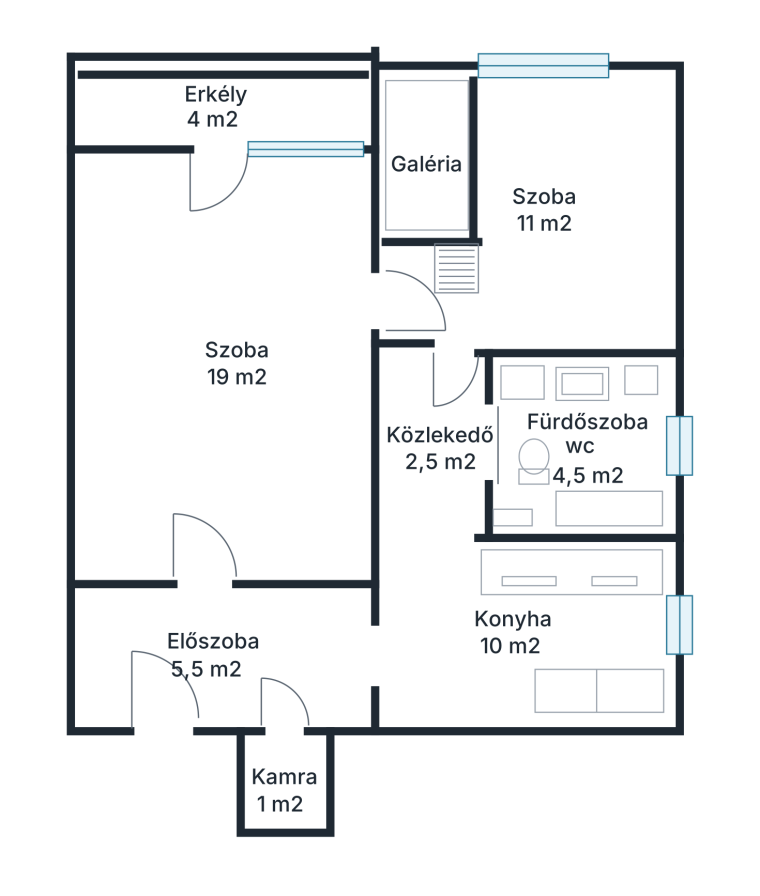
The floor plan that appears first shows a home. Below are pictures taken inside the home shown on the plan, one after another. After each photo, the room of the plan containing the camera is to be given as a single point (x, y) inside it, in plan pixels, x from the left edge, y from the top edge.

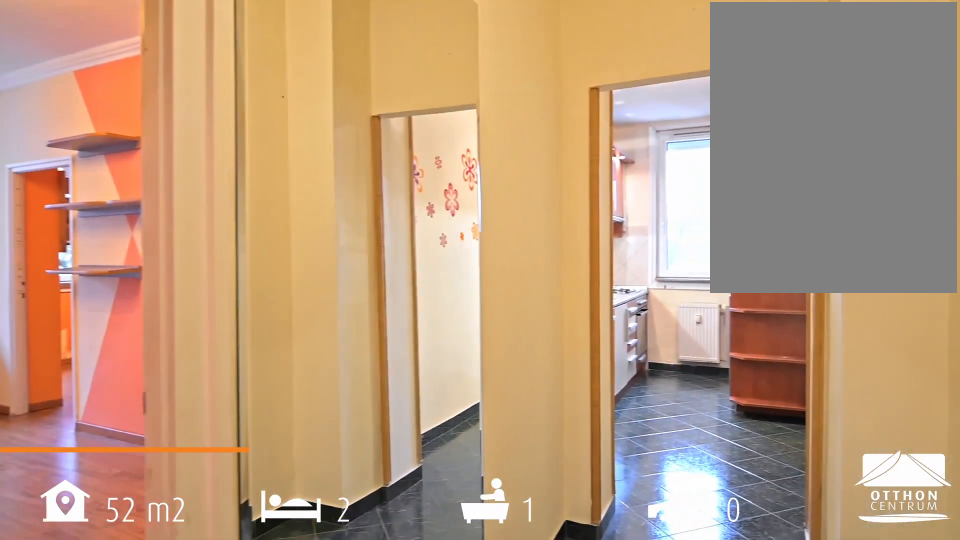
(108, 697)
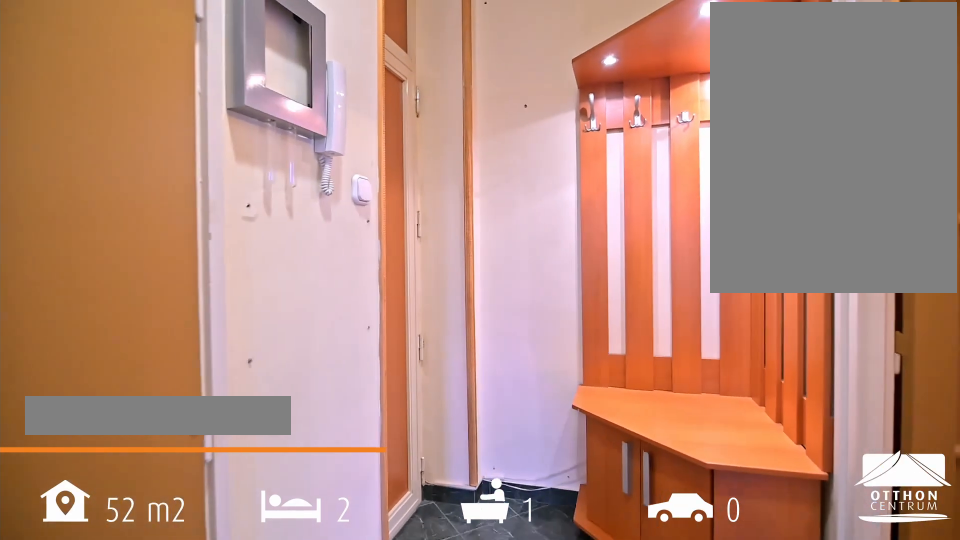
(205, 651)
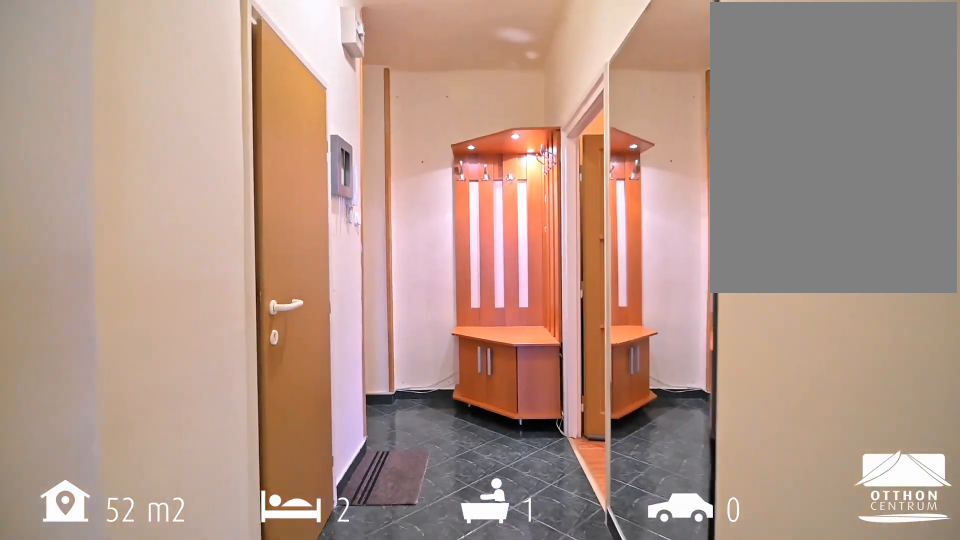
(205, 651)
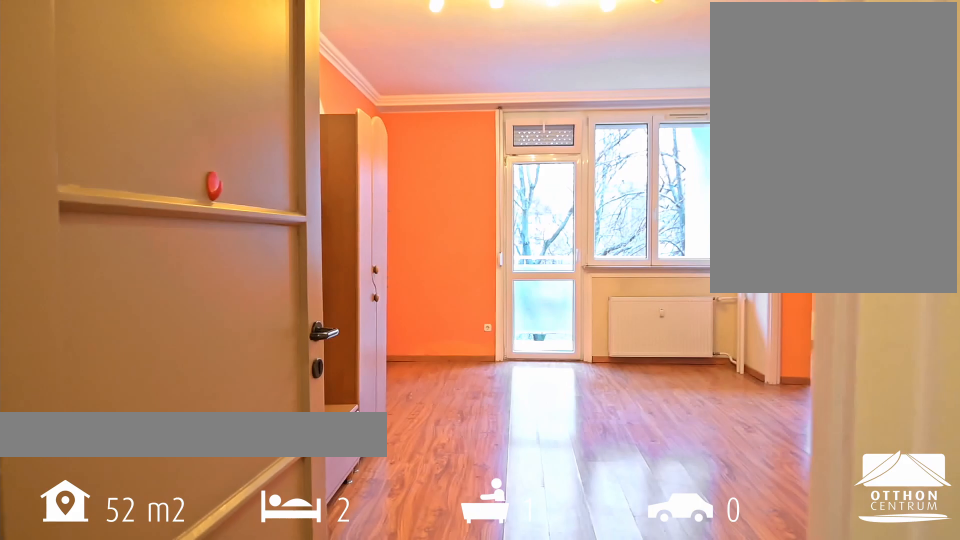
(236, 358)
